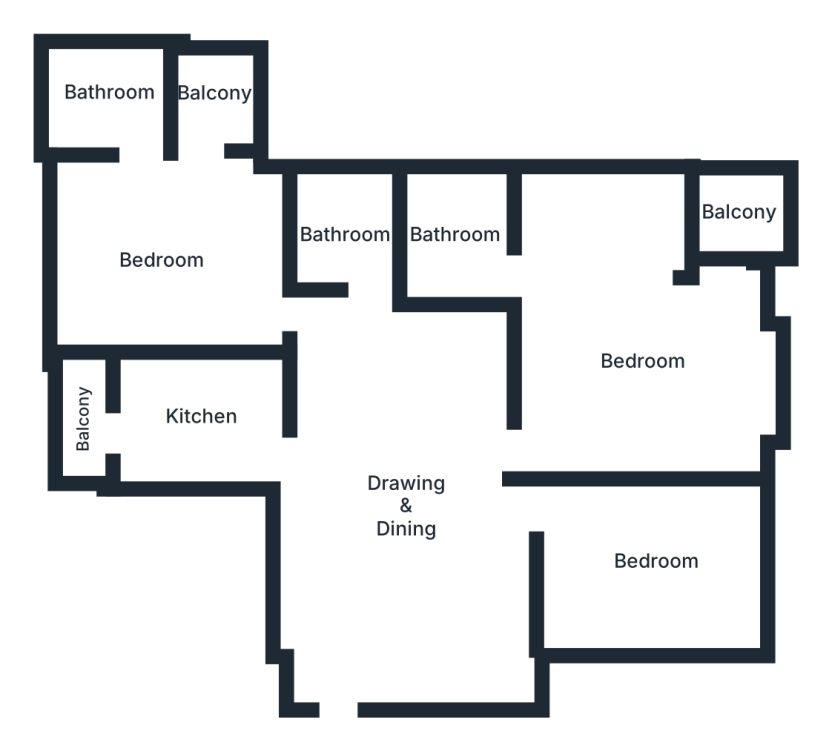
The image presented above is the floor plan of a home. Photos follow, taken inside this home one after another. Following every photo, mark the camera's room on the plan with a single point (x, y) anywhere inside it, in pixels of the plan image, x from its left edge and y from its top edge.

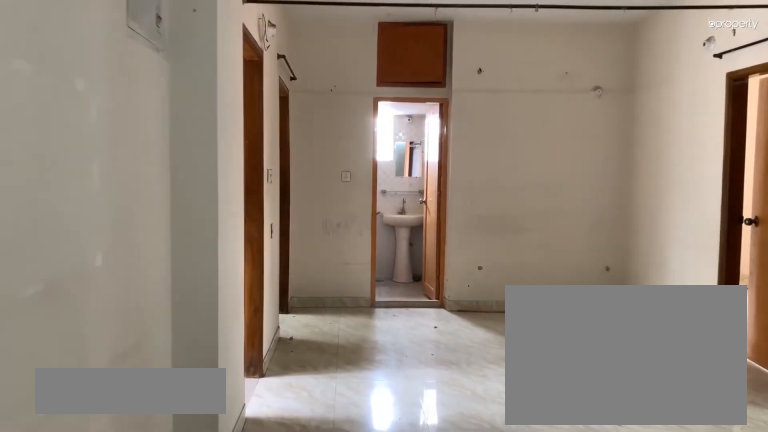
(410, 515)
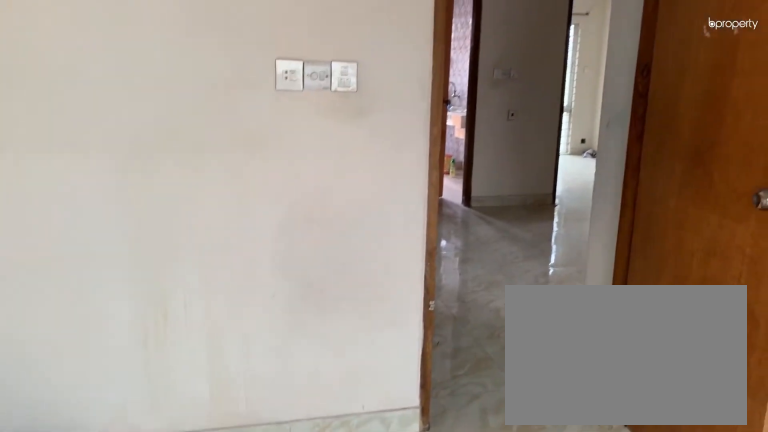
(658, 557)
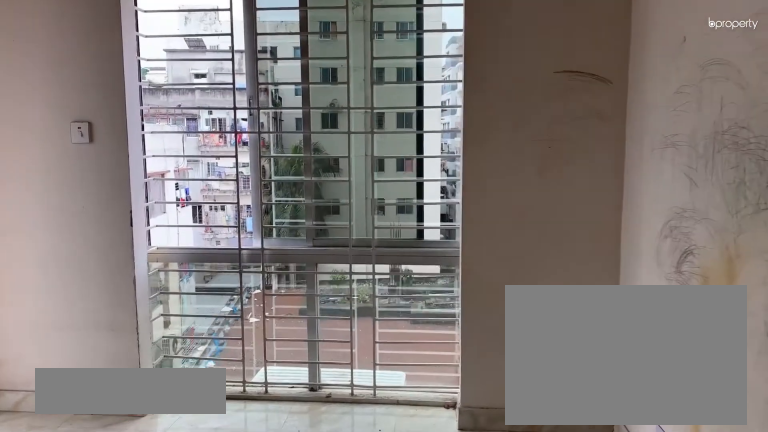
(642, 368)
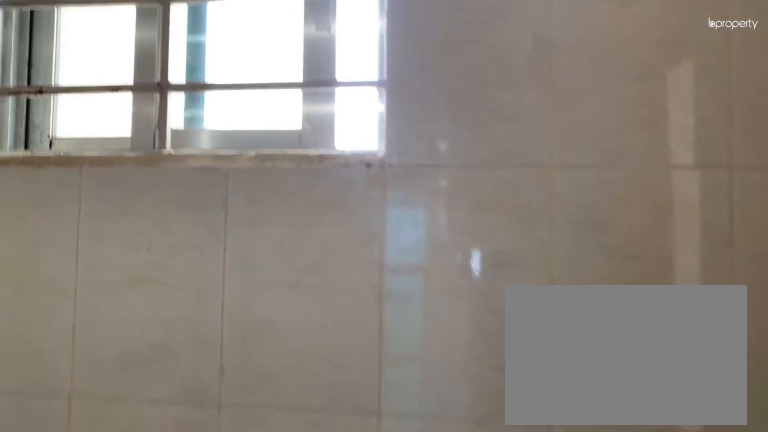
(459, 234)
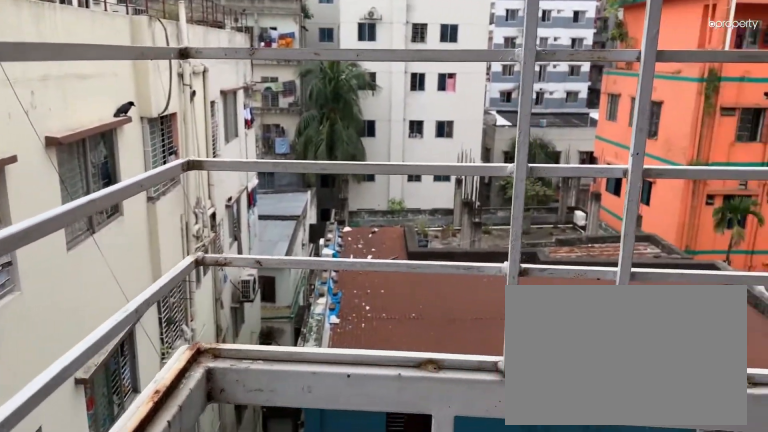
(736, 218)
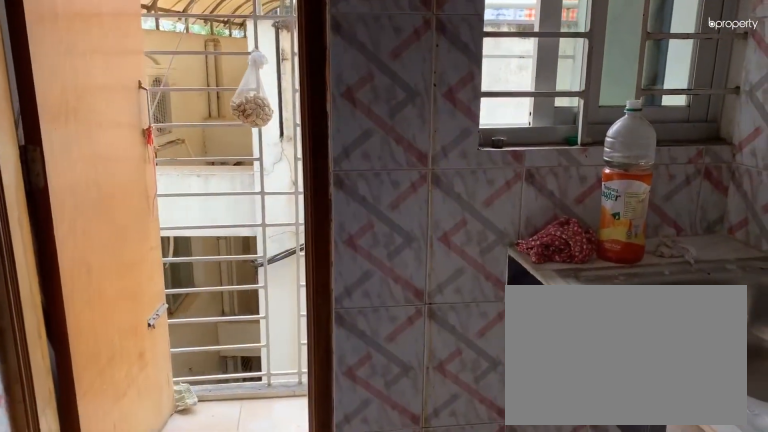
(199, 420)
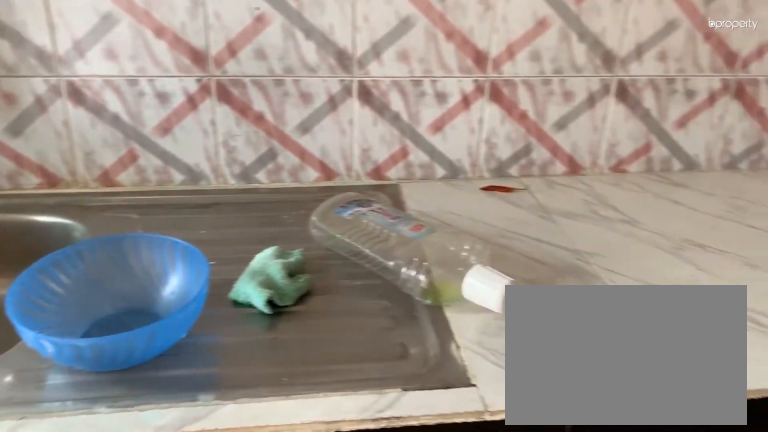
(199, 420)
